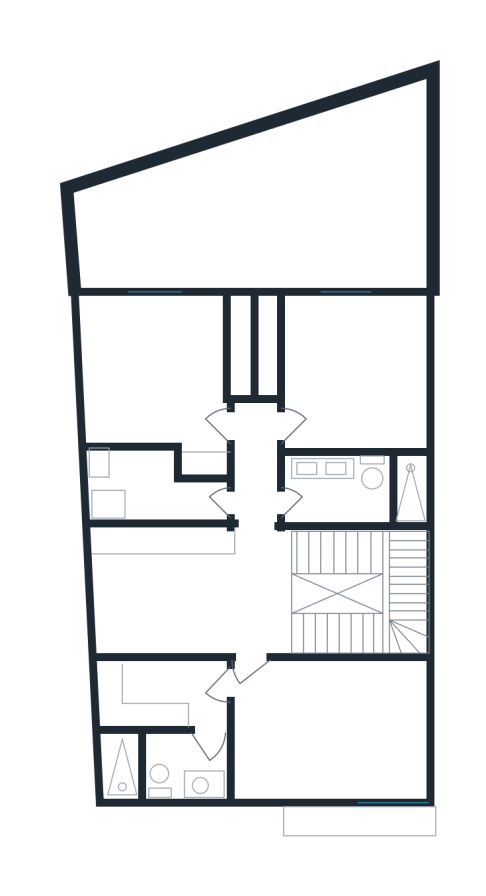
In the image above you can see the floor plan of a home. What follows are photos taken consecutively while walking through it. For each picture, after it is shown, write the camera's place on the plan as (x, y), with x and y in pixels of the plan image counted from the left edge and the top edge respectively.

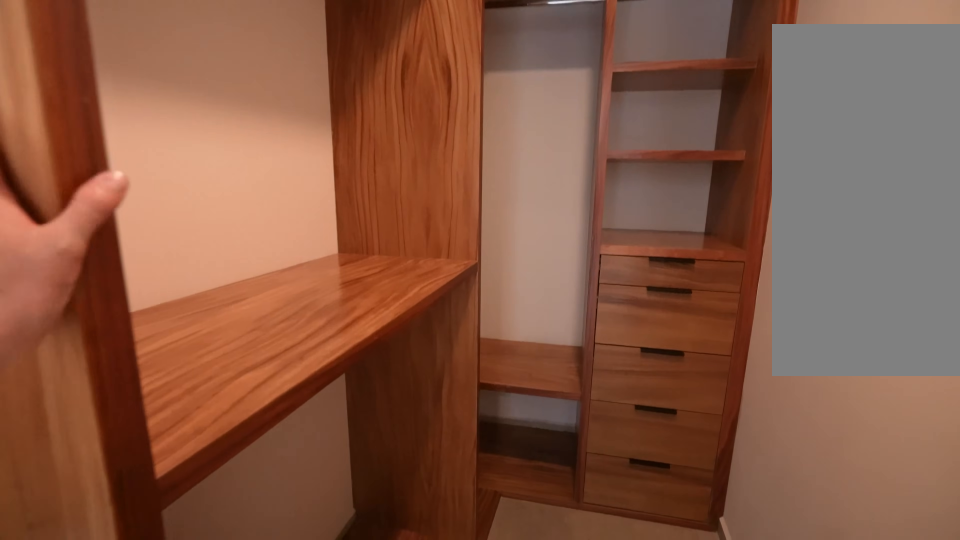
(185, 698)
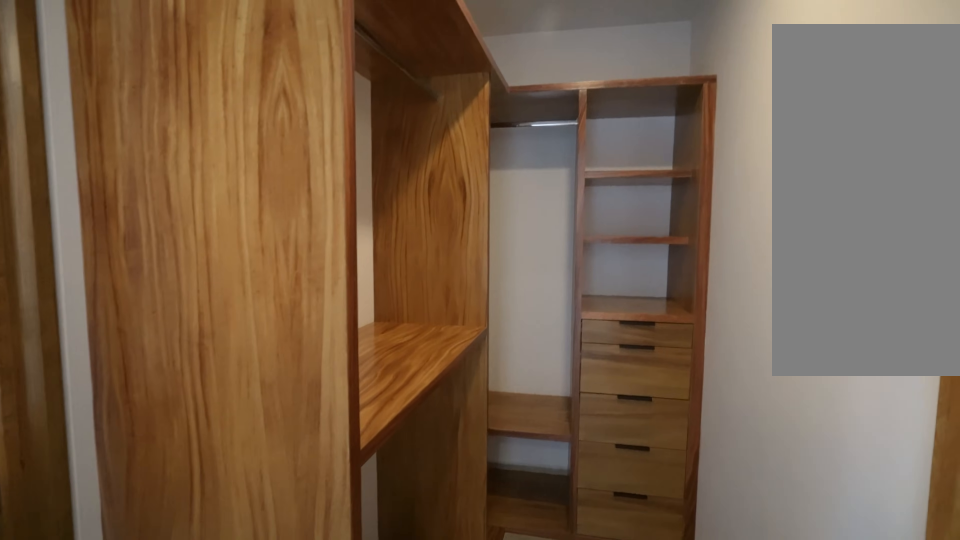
(186, 689)
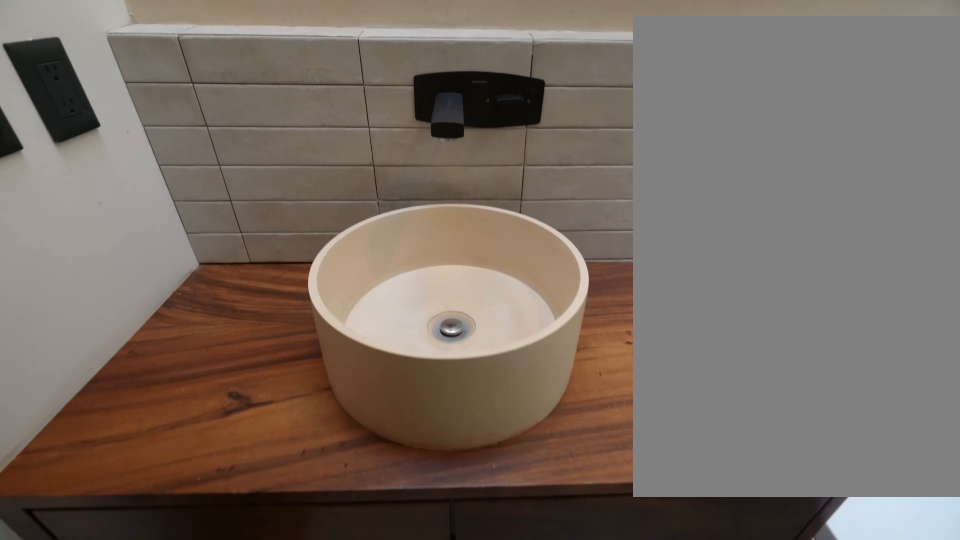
(208, 752)
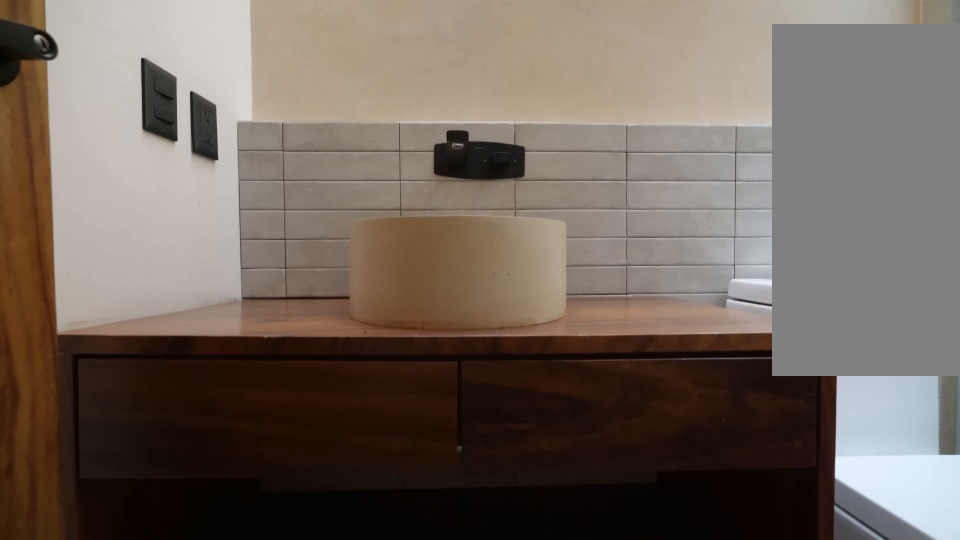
(208, 753)
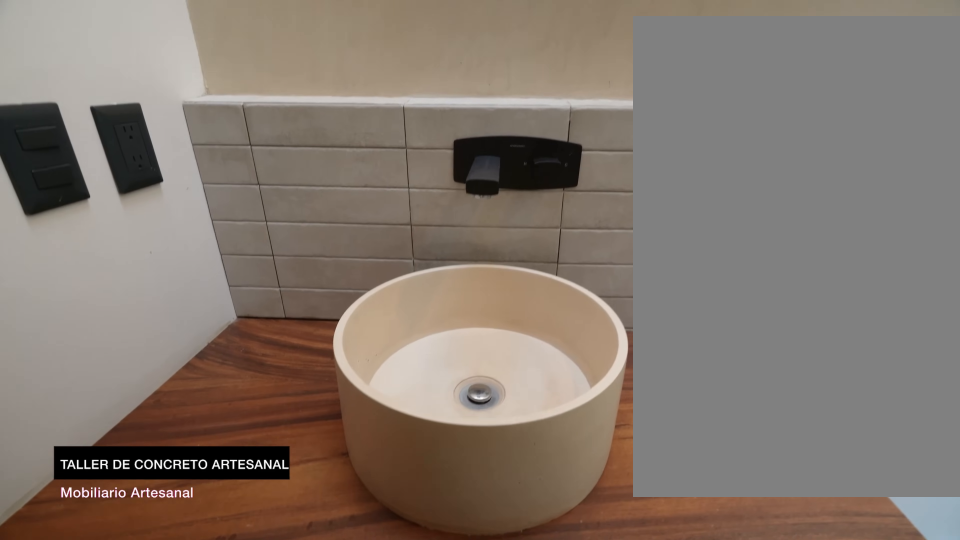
(194, 755)
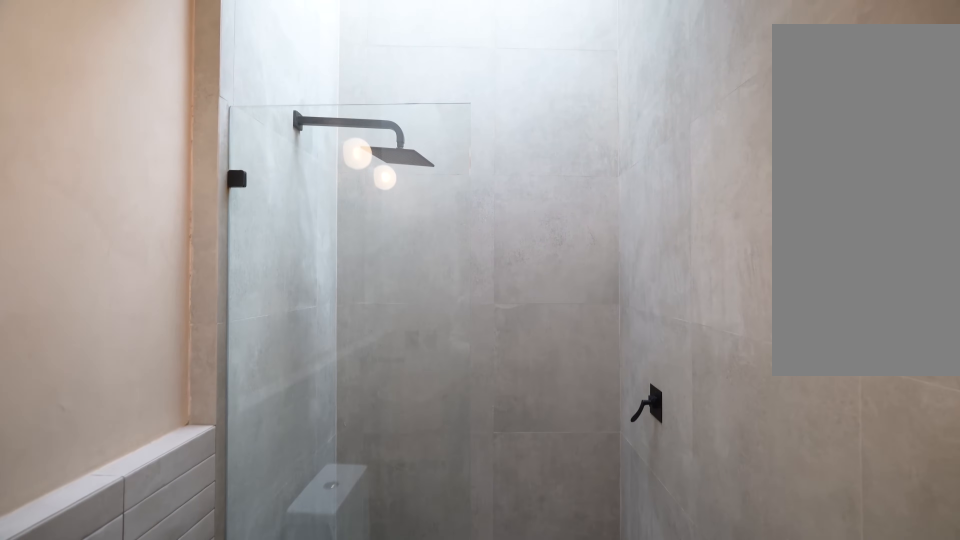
(193, 744)
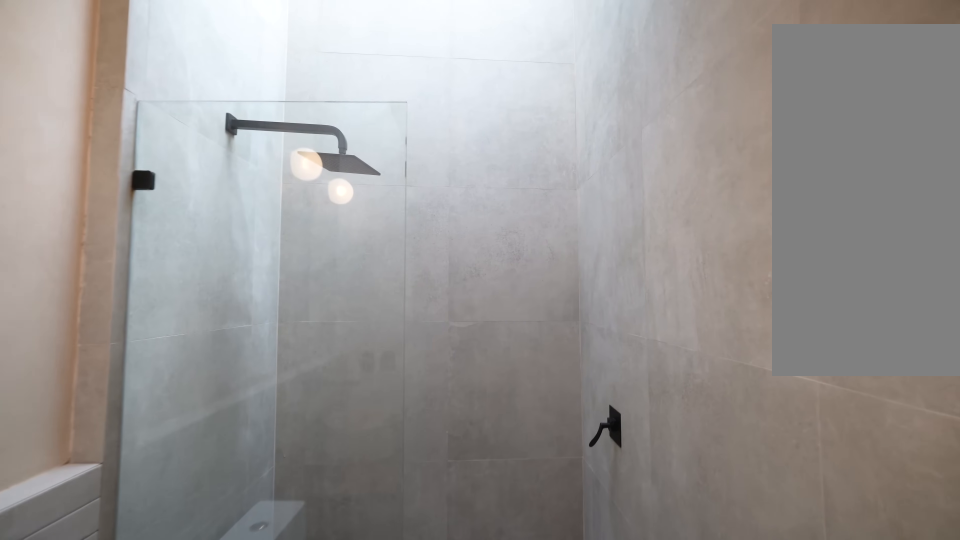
(192, 744)
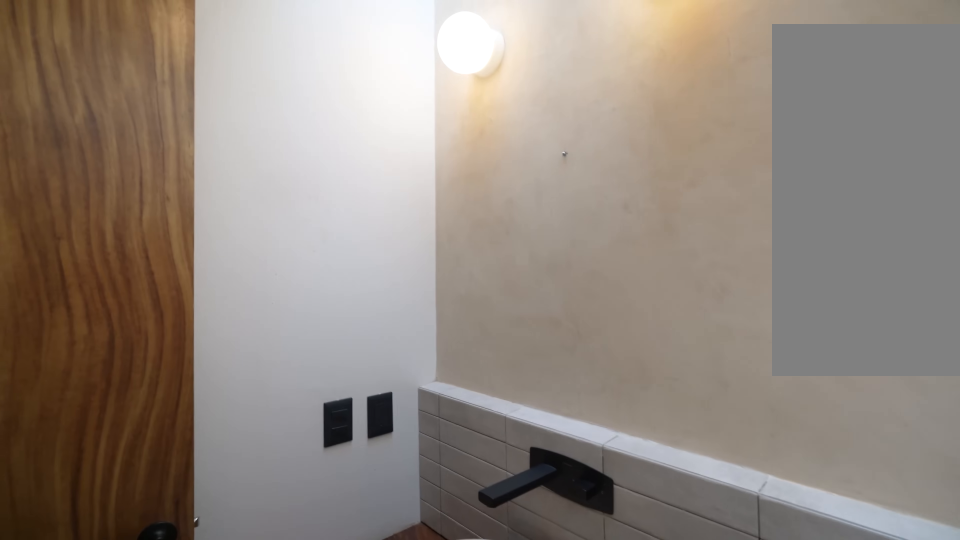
(175, 761)
